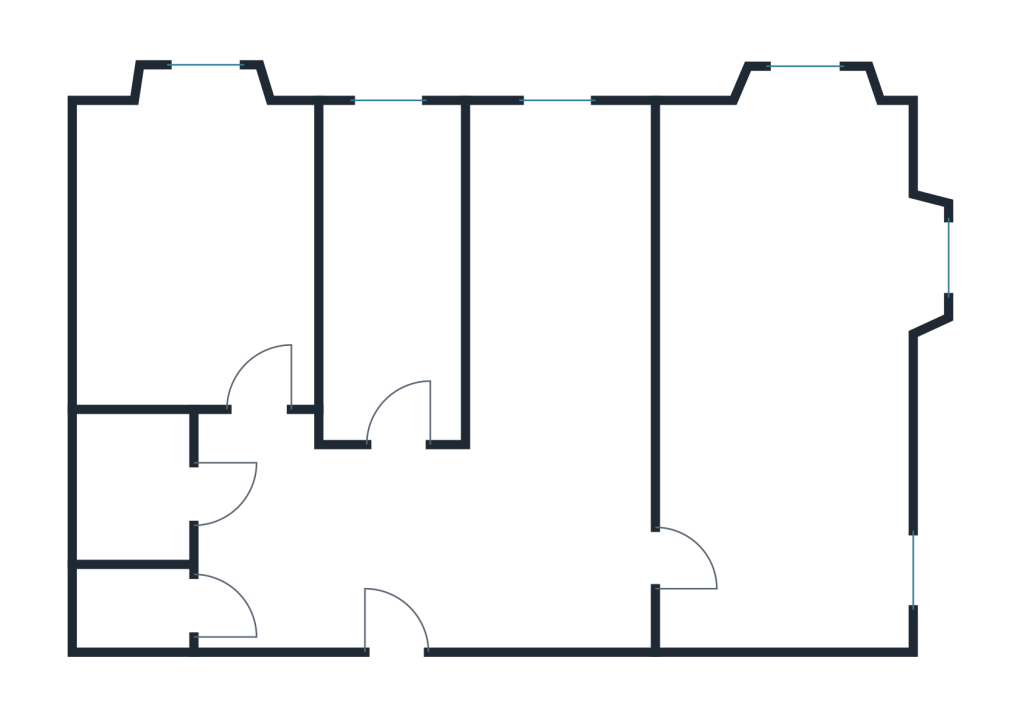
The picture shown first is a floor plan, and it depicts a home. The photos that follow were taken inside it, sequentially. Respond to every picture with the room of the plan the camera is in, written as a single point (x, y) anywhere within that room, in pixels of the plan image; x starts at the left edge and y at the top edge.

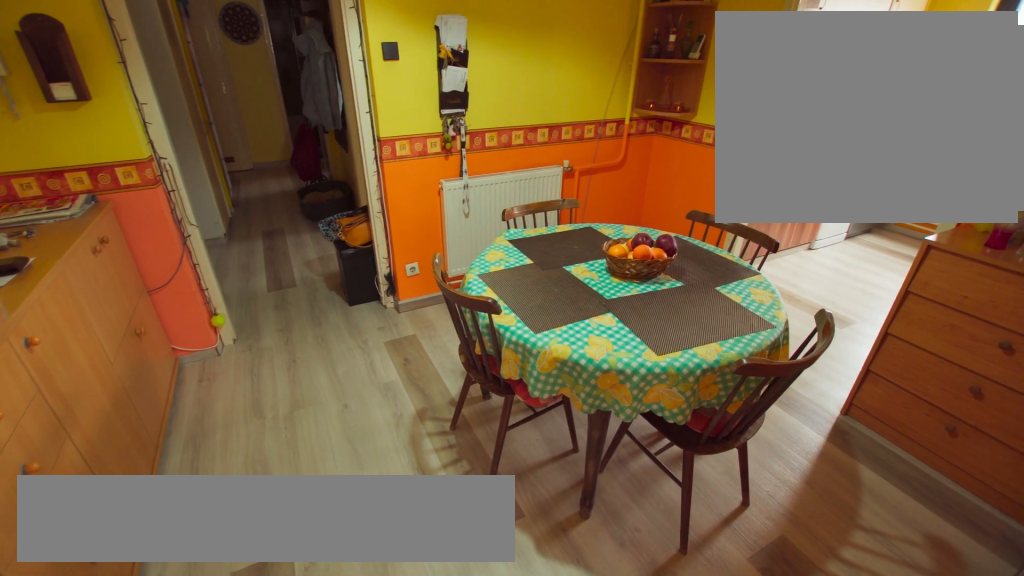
(565, 528)
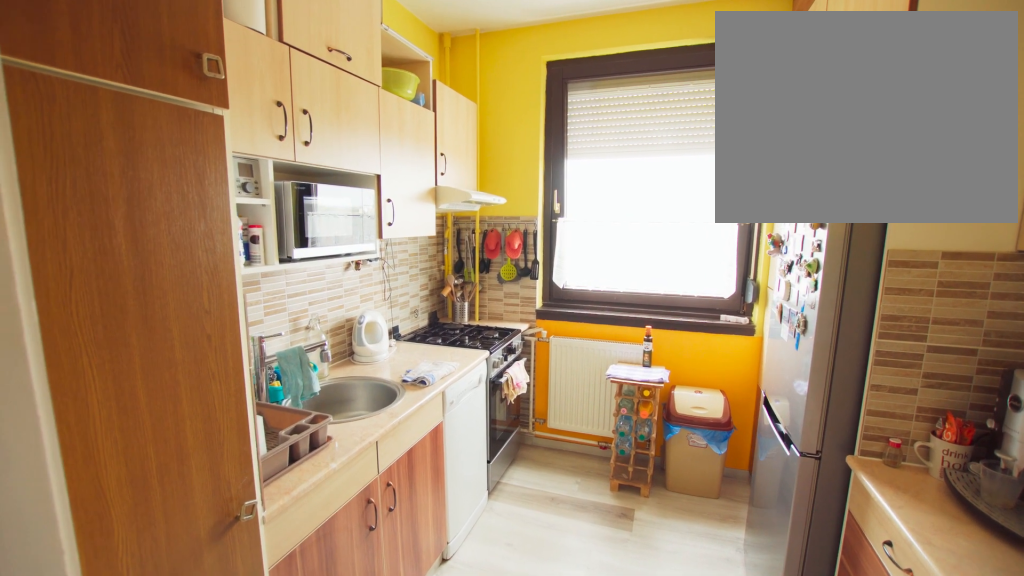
(565, 280)
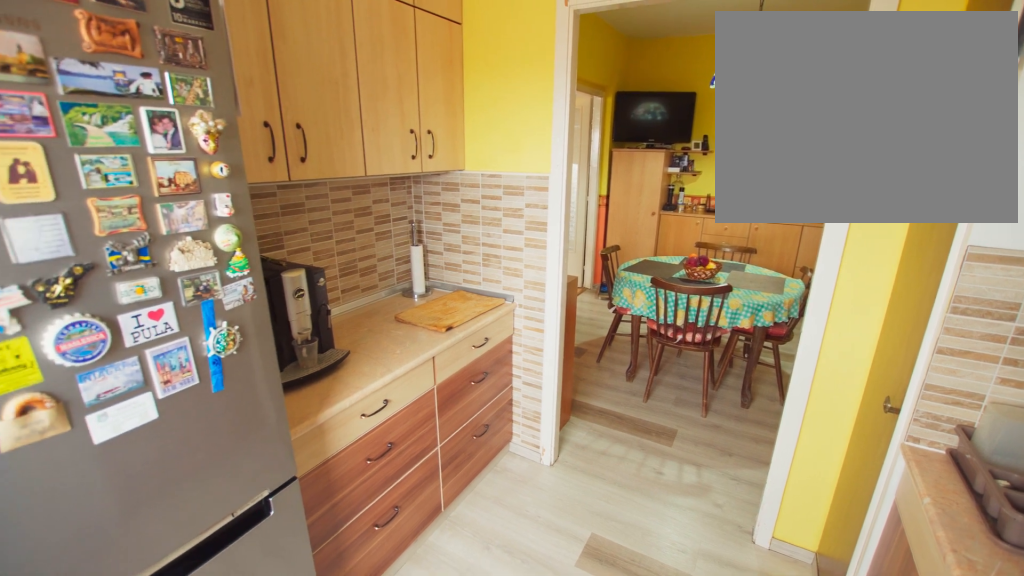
(565, 280)
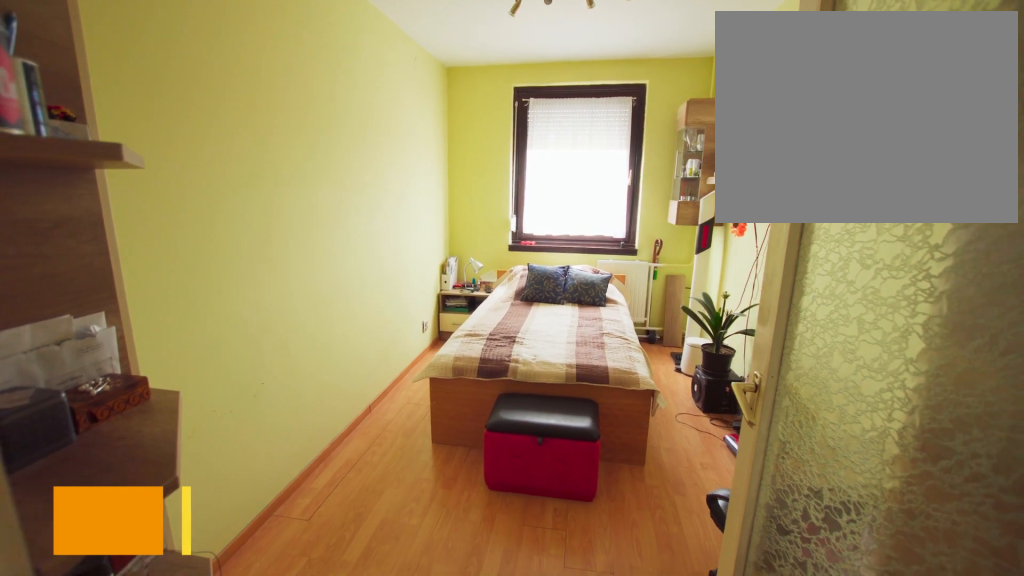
(389, 280)
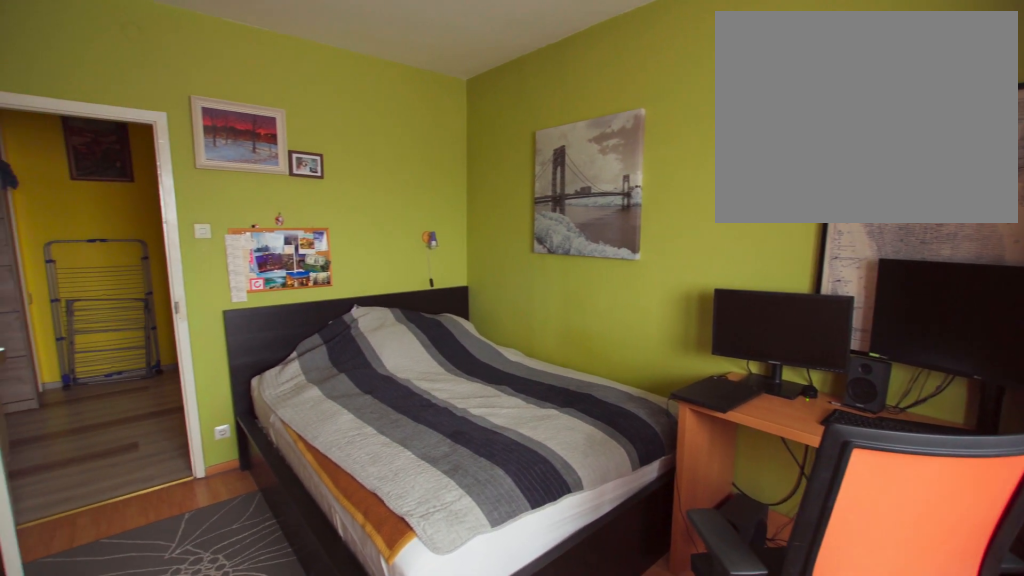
(200, 280)
